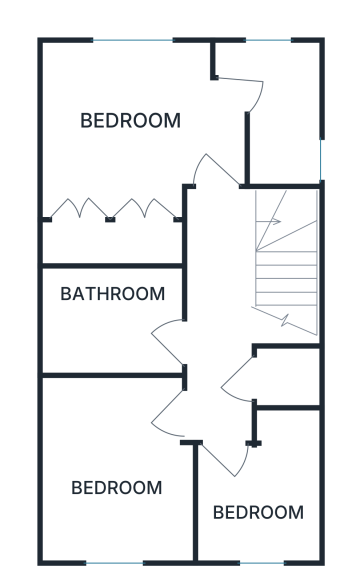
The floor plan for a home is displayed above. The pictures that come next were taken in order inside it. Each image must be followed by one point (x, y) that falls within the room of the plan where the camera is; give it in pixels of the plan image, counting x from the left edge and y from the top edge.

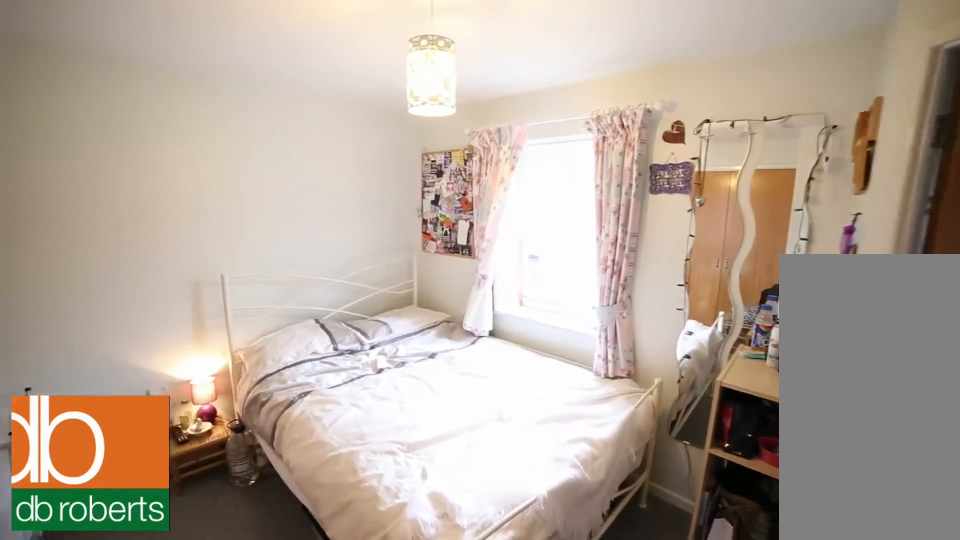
(152, 150)
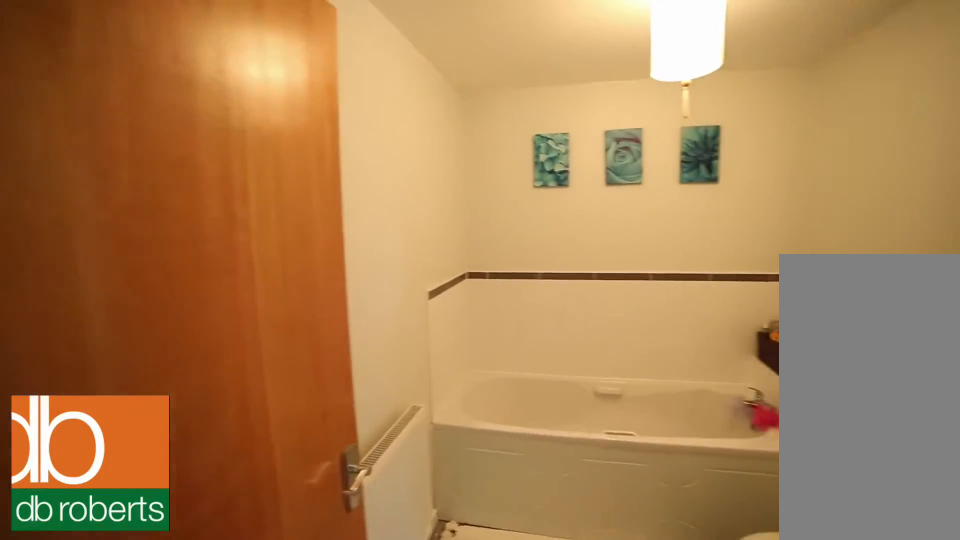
(109, 318)
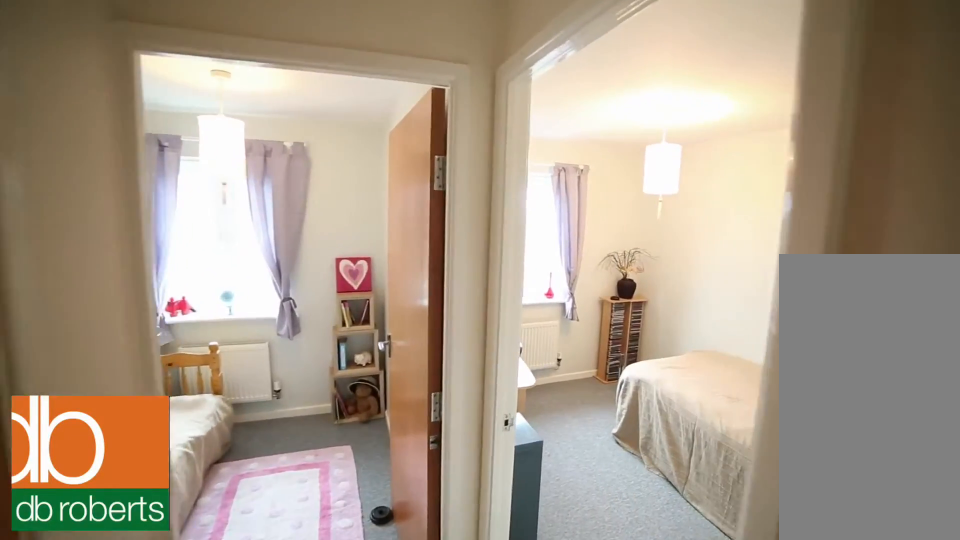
(219, 317)
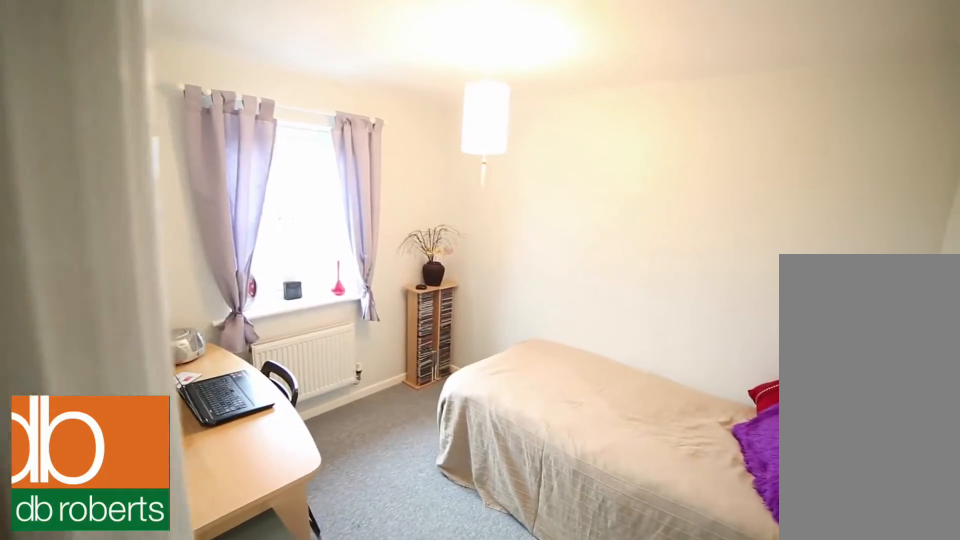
(114, 471)
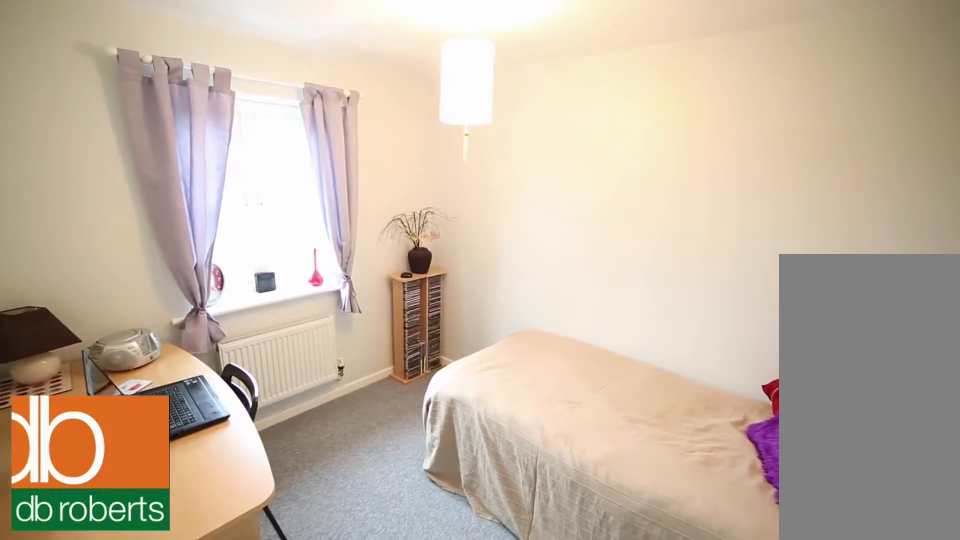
(114, 471)
